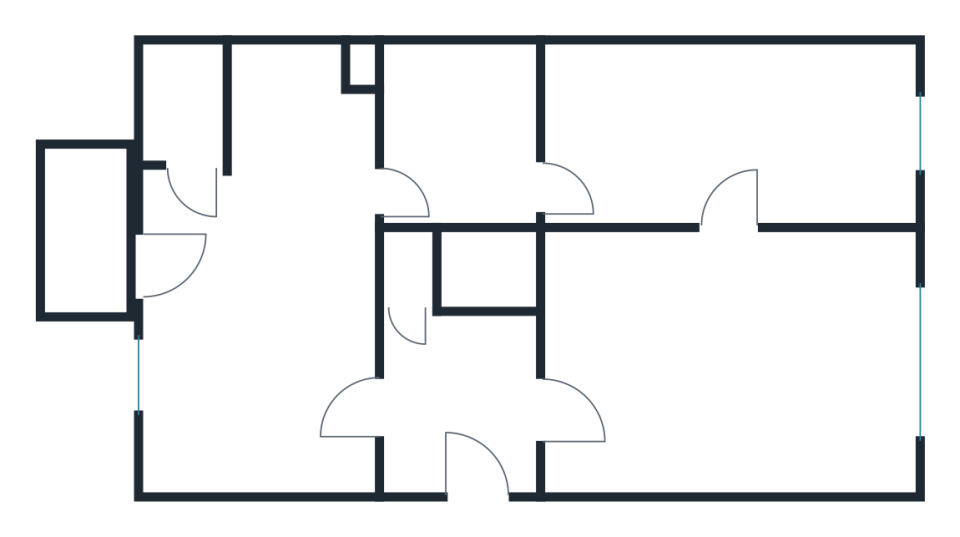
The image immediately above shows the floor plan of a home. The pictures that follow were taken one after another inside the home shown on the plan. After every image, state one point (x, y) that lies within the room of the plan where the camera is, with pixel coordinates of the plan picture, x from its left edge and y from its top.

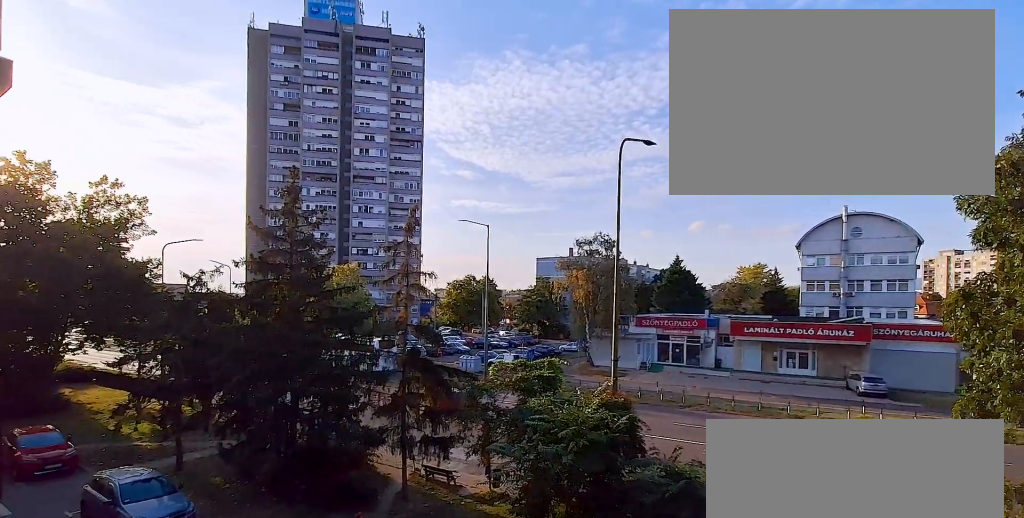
(94, 247)
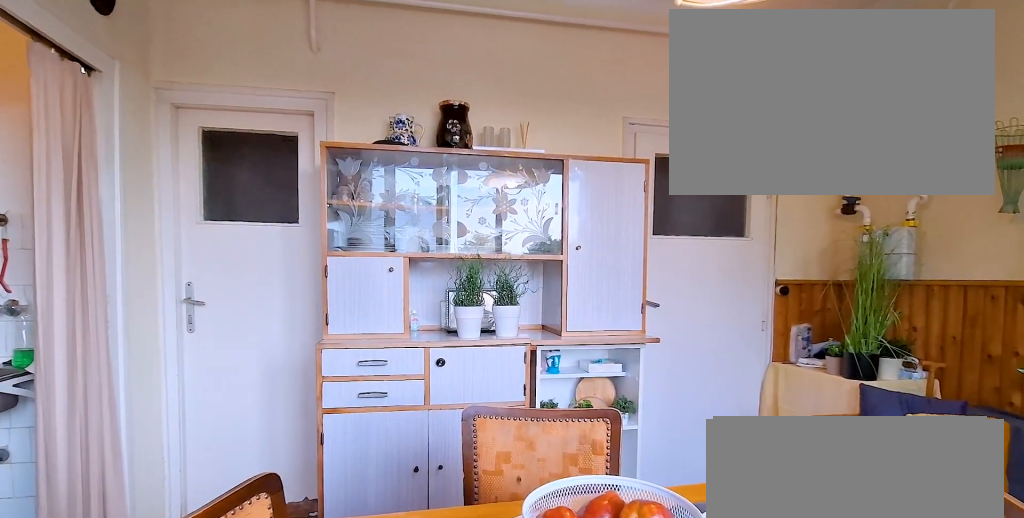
(265, 291)
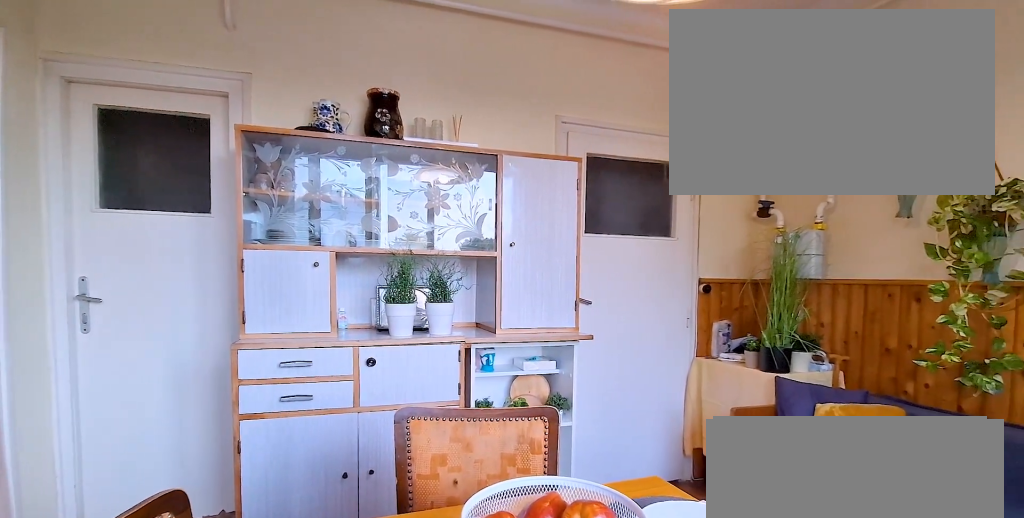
(265, 292)
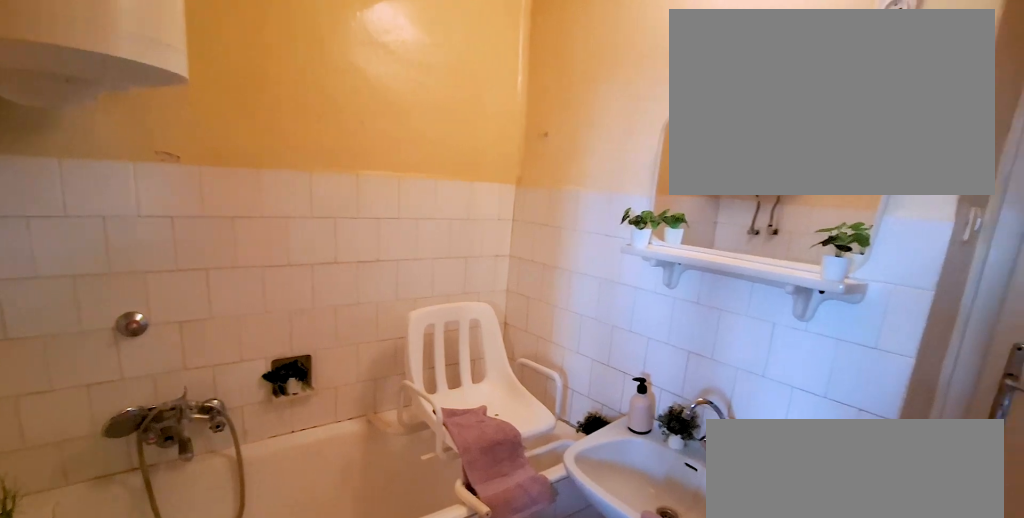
(465, 142)
